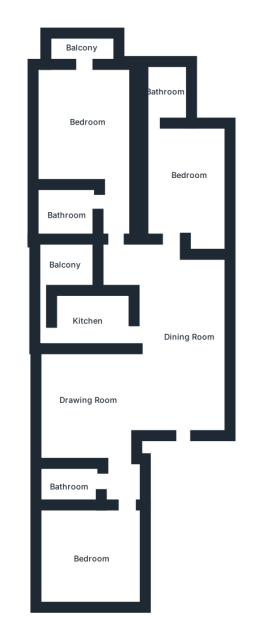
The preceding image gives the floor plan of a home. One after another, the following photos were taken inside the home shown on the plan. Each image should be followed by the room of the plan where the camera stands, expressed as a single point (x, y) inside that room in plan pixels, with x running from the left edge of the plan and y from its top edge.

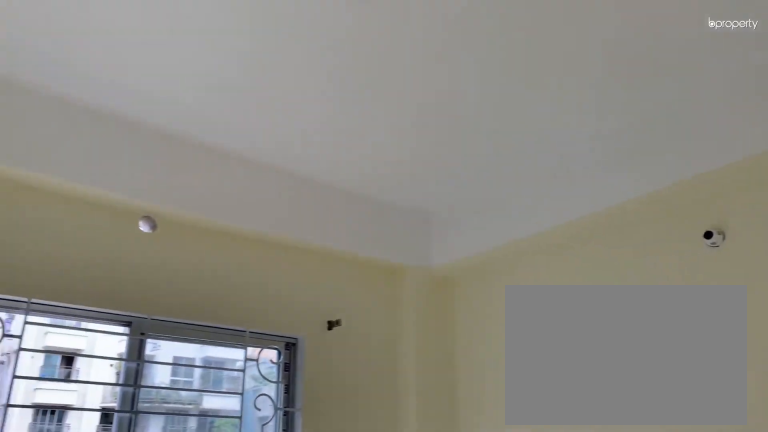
(90, 556)
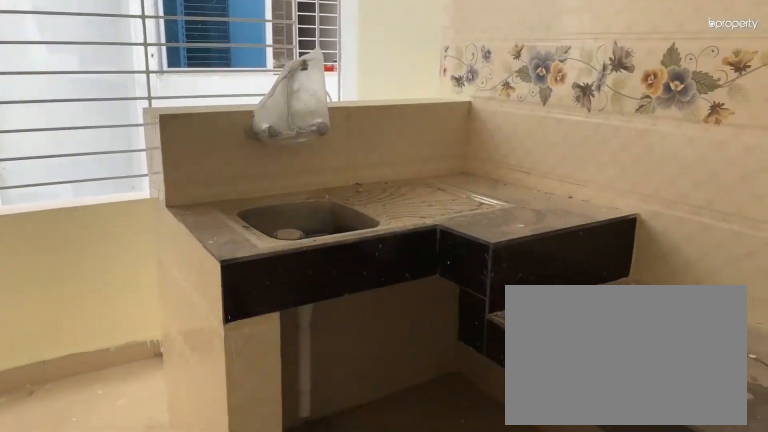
(91, 318)
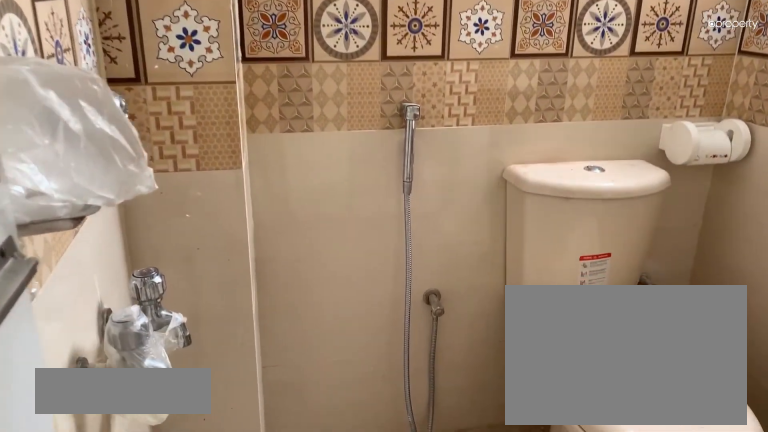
(165, 96)
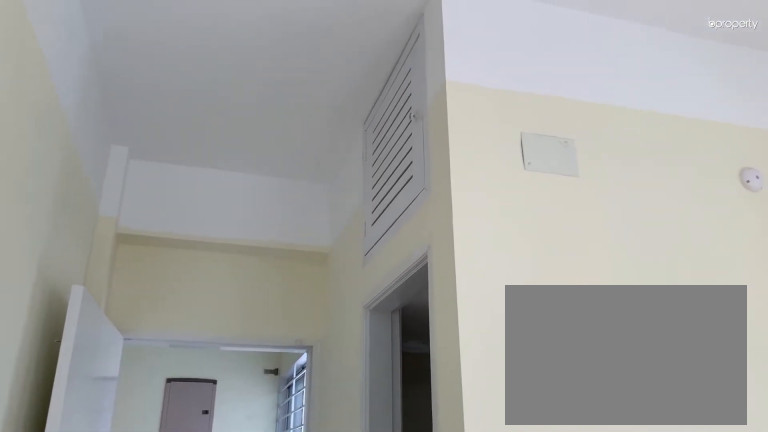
(80, 114)
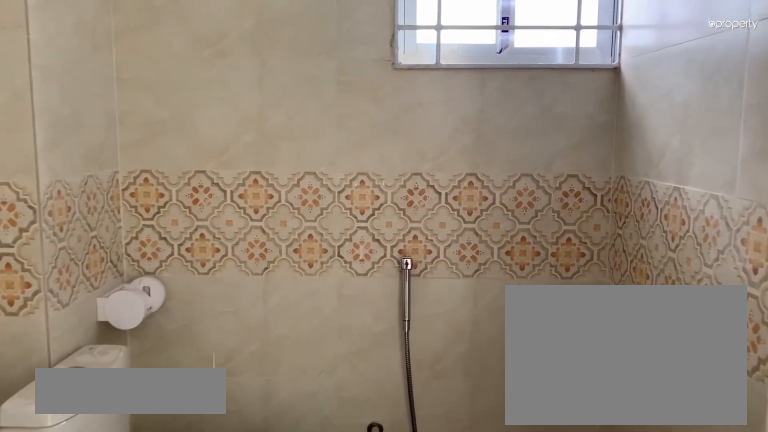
(67, 212)
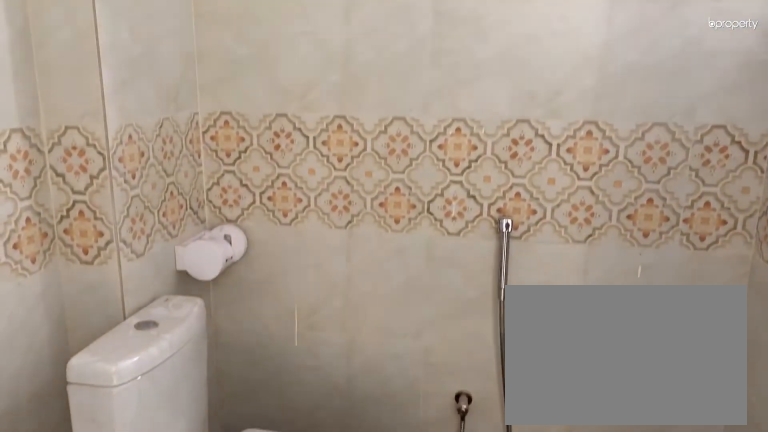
(67, 212)
